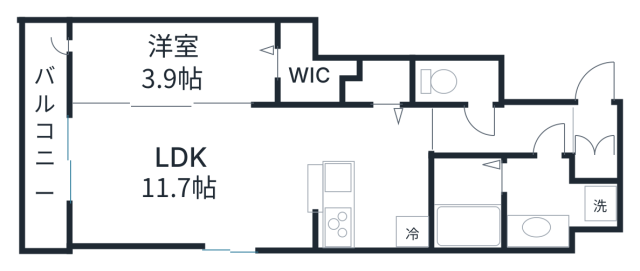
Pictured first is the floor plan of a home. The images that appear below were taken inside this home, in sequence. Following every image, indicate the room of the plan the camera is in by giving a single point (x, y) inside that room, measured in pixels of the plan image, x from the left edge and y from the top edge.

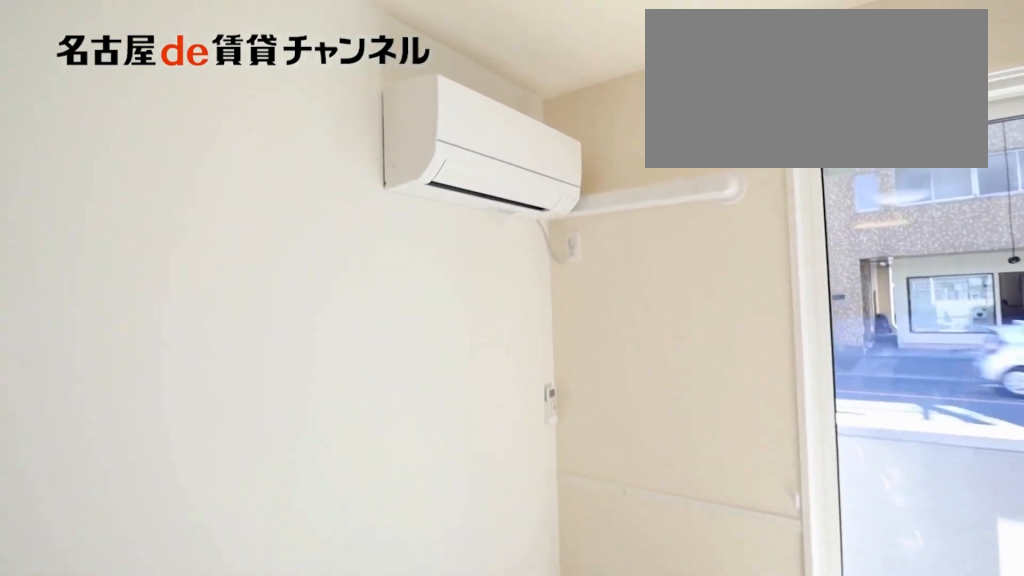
(194, 178)
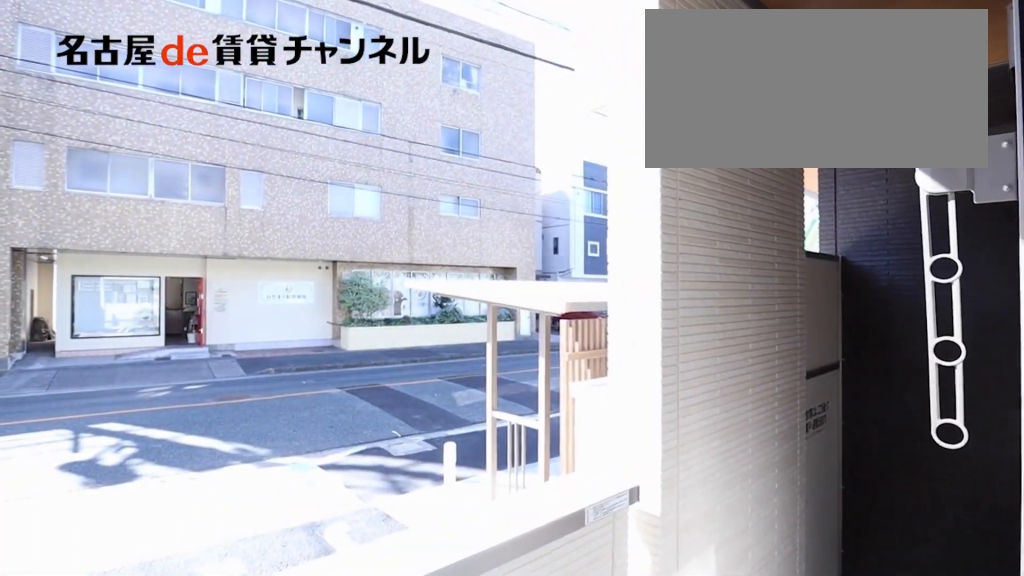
(48, 137)
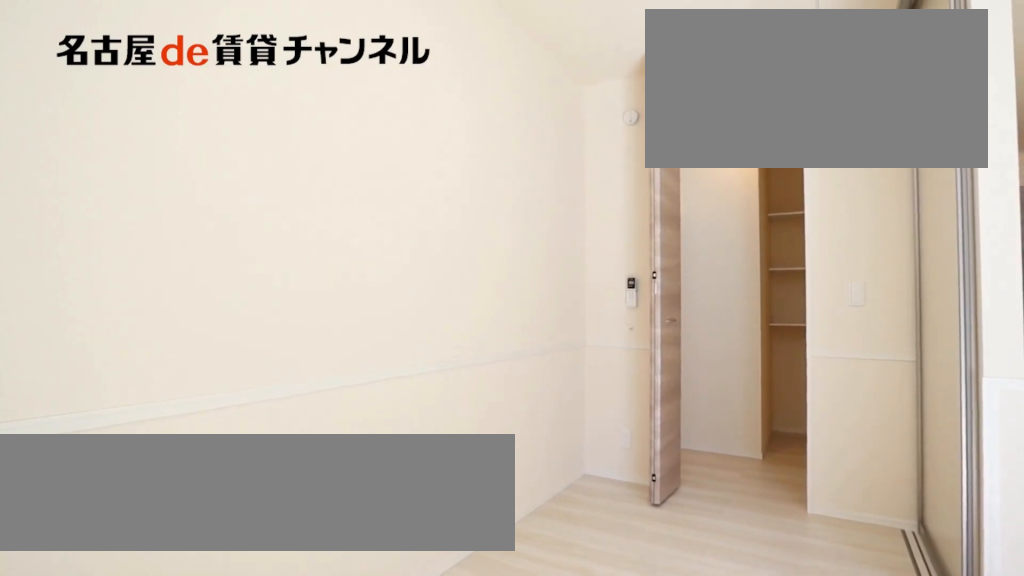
(174, 64)
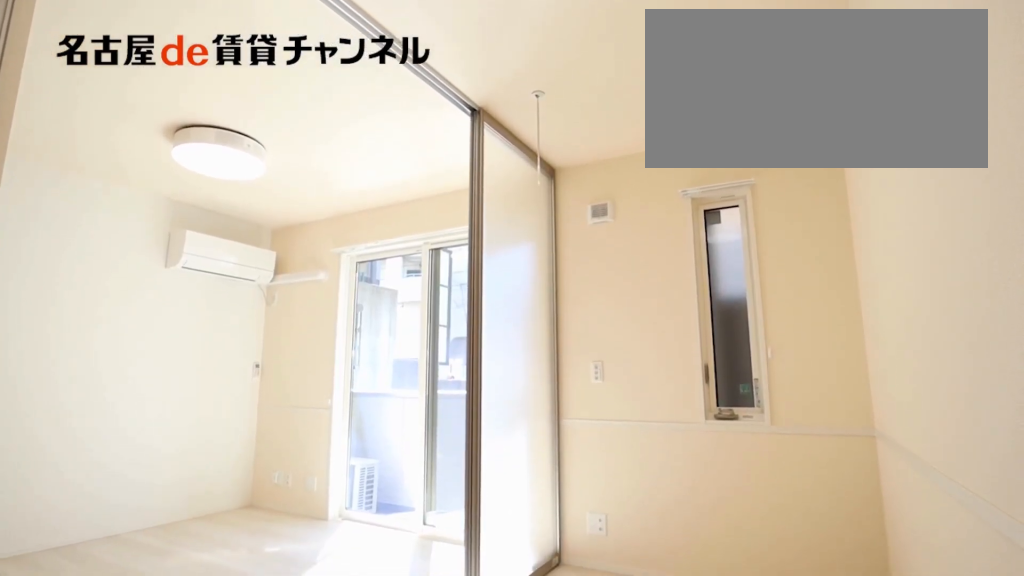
(174, 64)
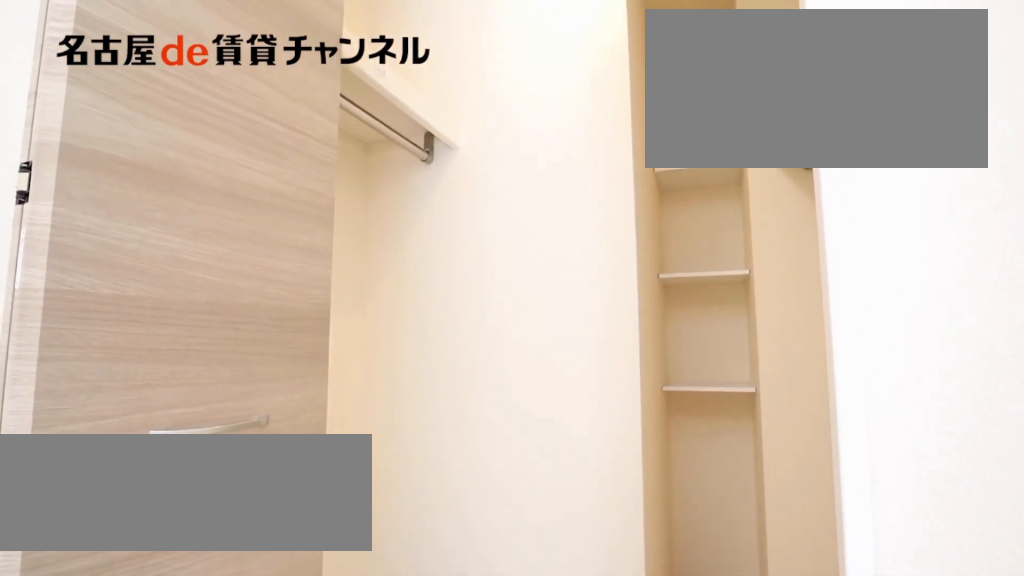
(307, 71)
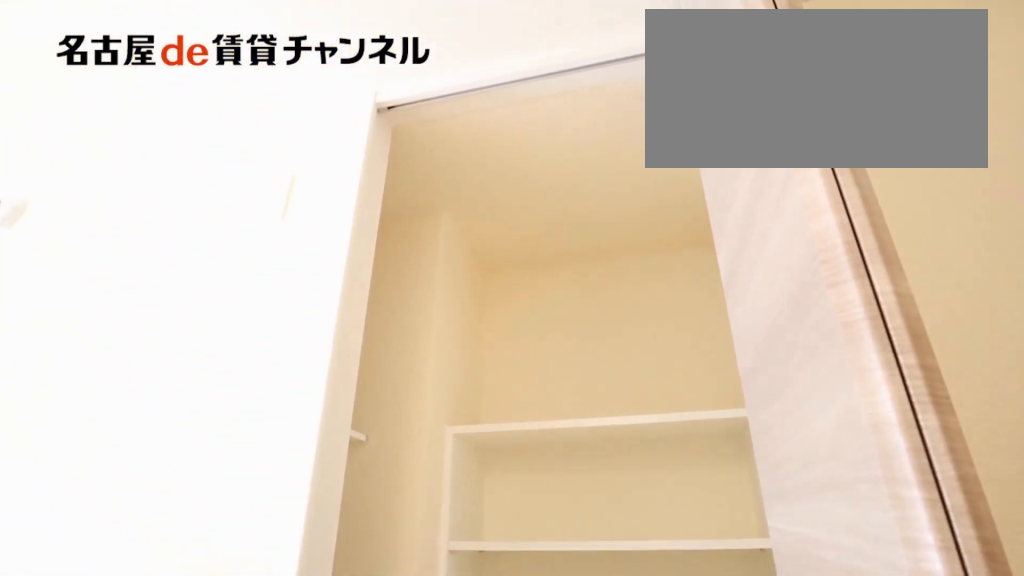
(377, 85)
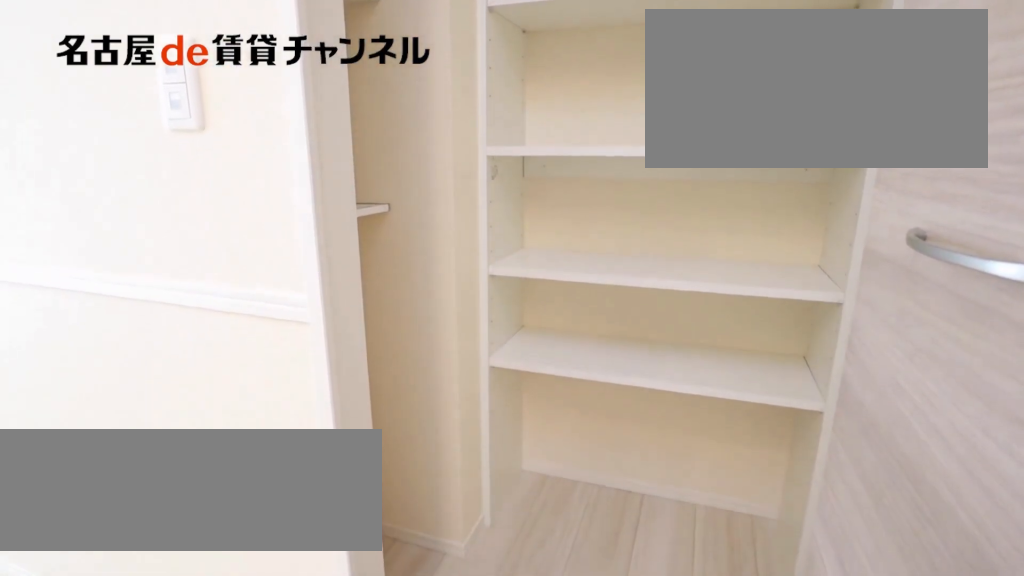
(377, 85)
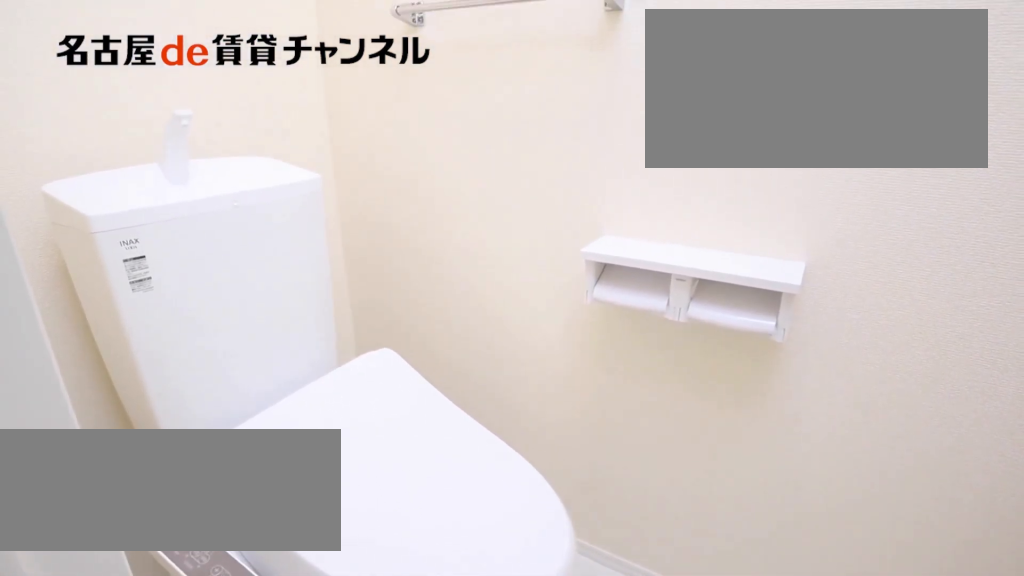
(458, 82)
